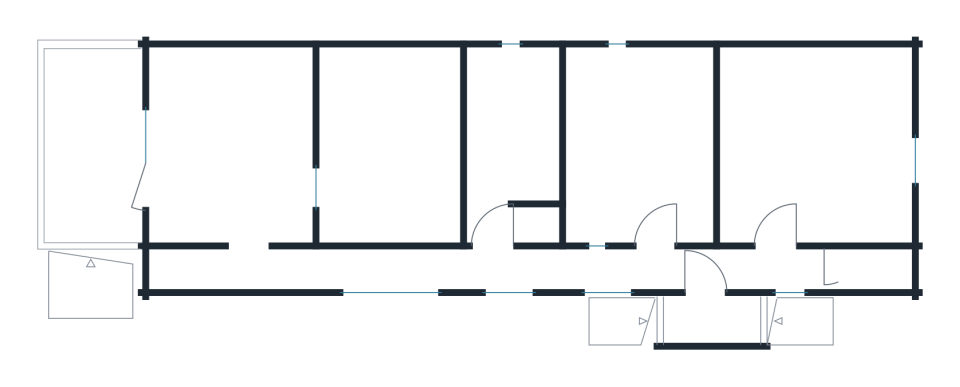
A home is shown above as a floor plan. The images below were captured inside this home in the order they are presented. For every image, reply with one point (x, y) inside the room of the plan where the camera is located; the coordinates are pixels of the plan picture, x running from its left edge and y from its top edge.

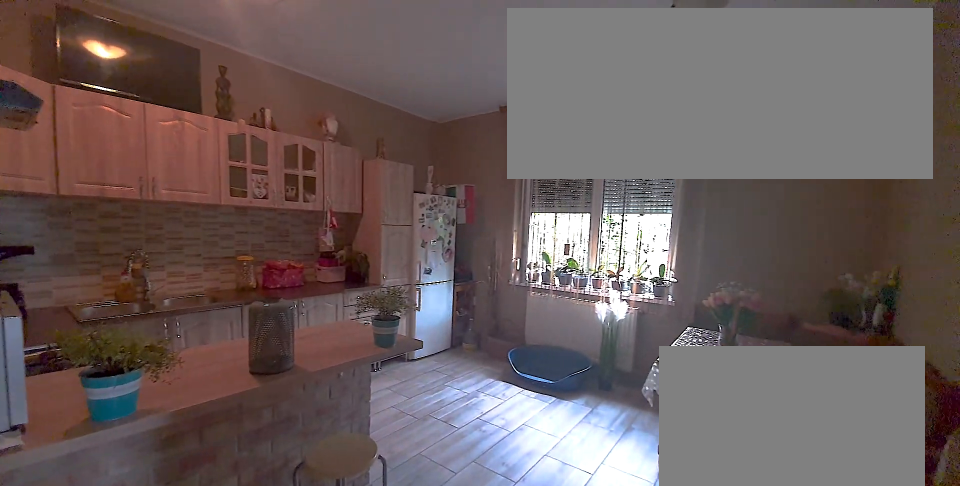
(808, 152)
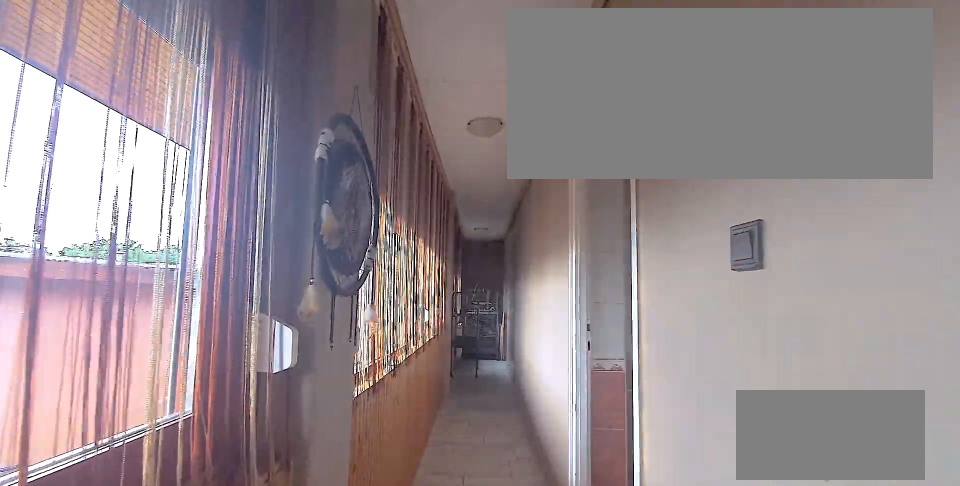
(564, 269)
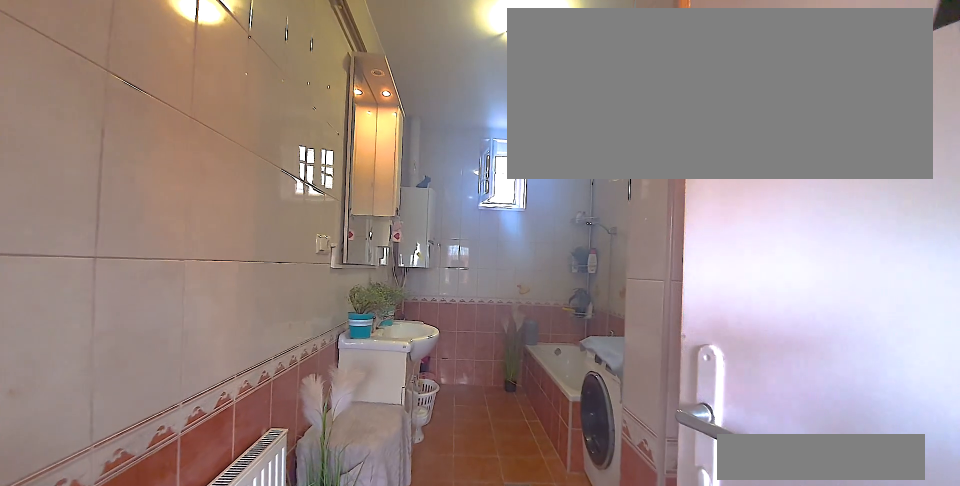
(514, 152)
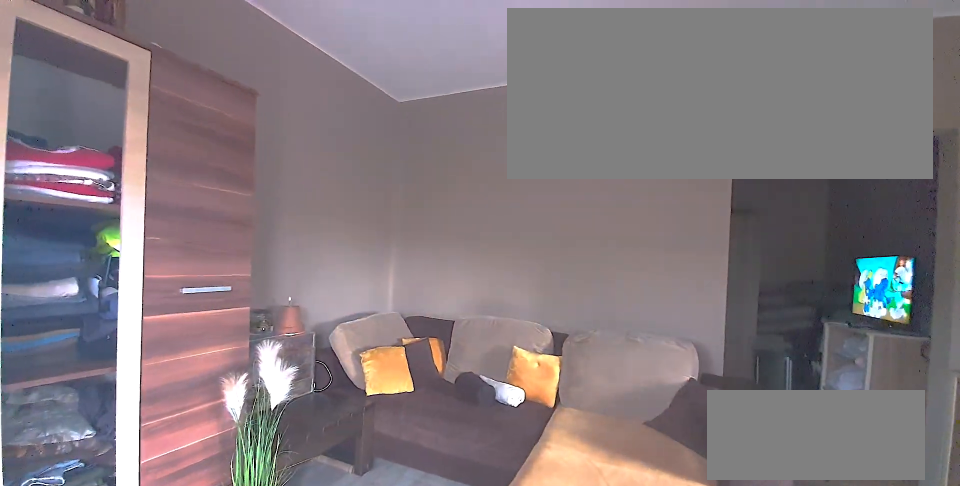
(240, 151)
